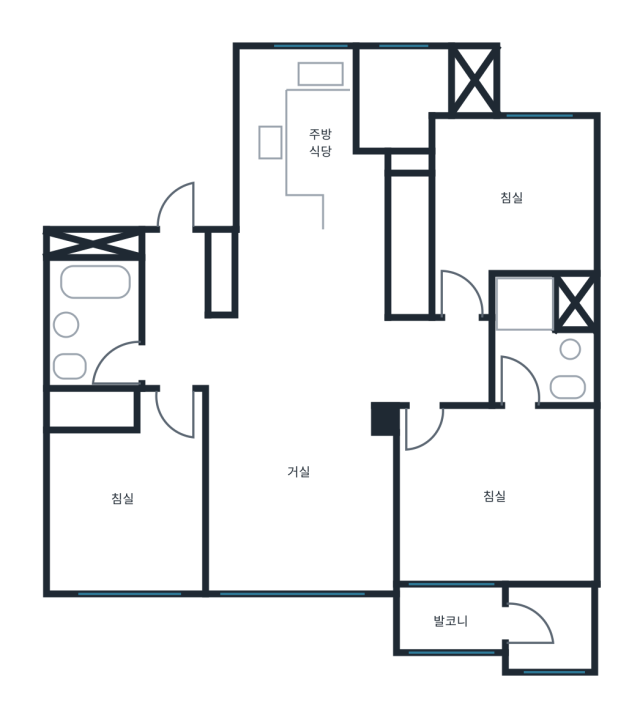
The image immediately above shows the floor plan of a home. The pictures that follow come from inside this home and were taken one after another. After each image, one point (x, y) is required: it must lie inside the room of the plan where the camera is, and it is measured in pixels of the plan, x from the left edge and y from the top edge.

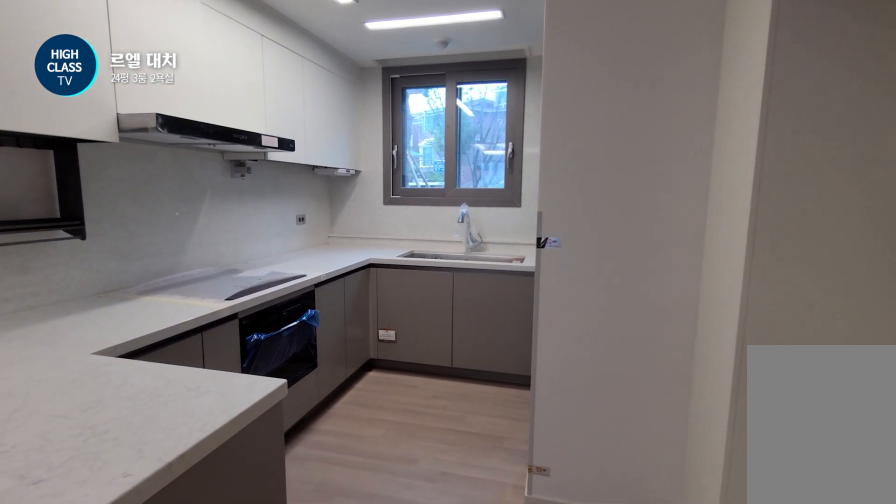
(321, 195)
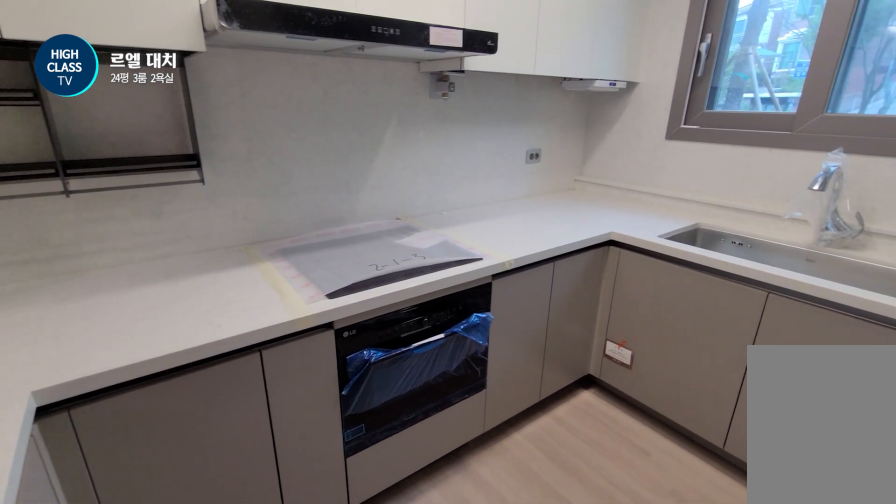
(321, 195)
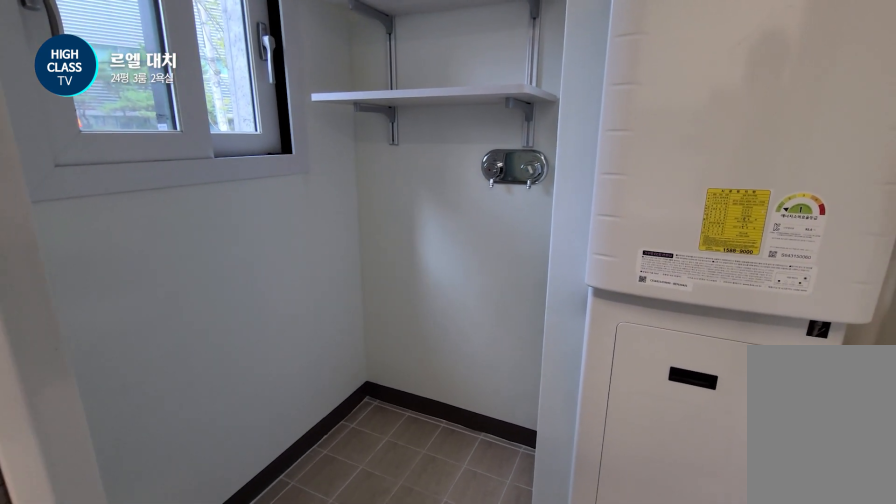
(402, 89)
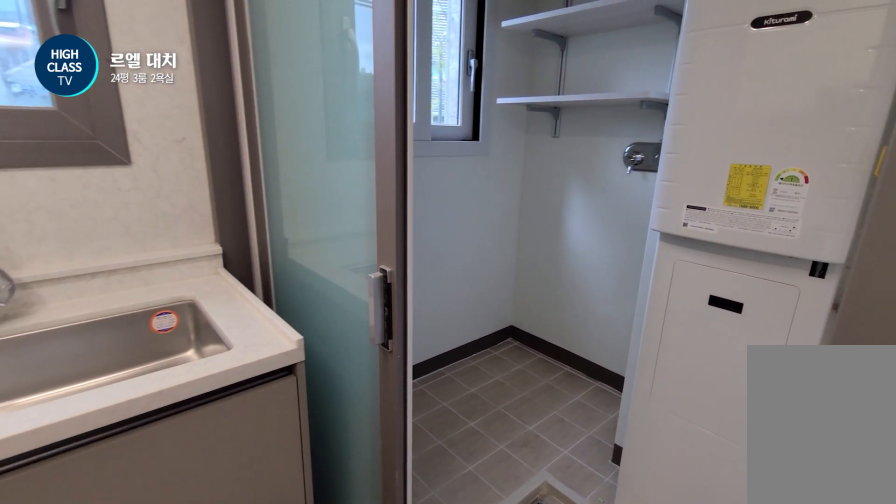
(322, 217)
